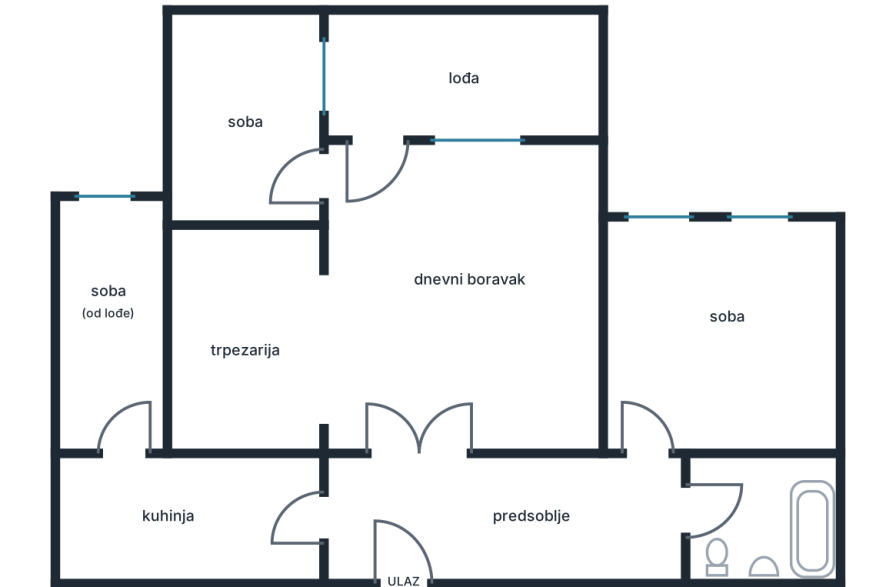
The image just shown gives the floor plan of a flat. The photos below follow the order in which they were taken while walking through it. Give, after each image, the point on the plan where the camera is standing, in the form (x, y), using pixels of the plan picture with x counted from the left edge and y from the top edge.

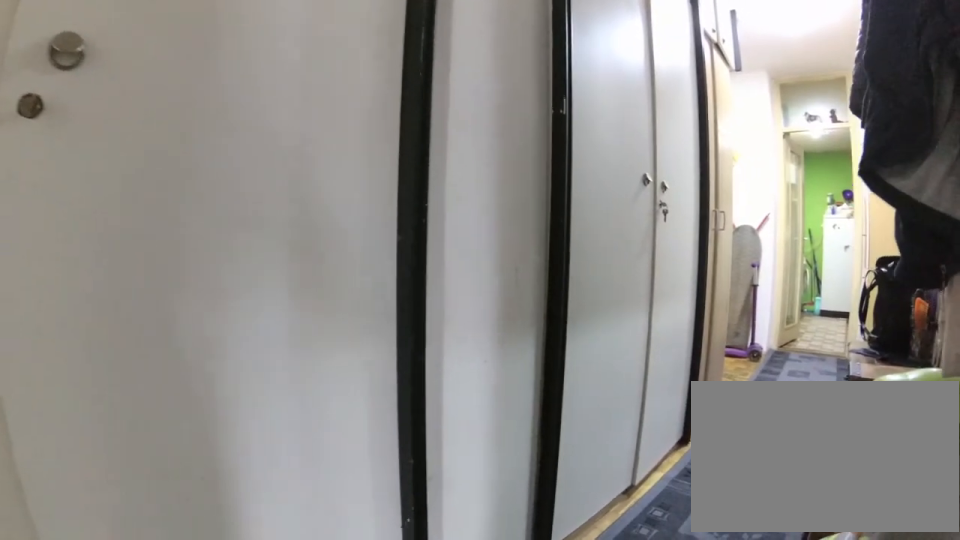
(692, 500)
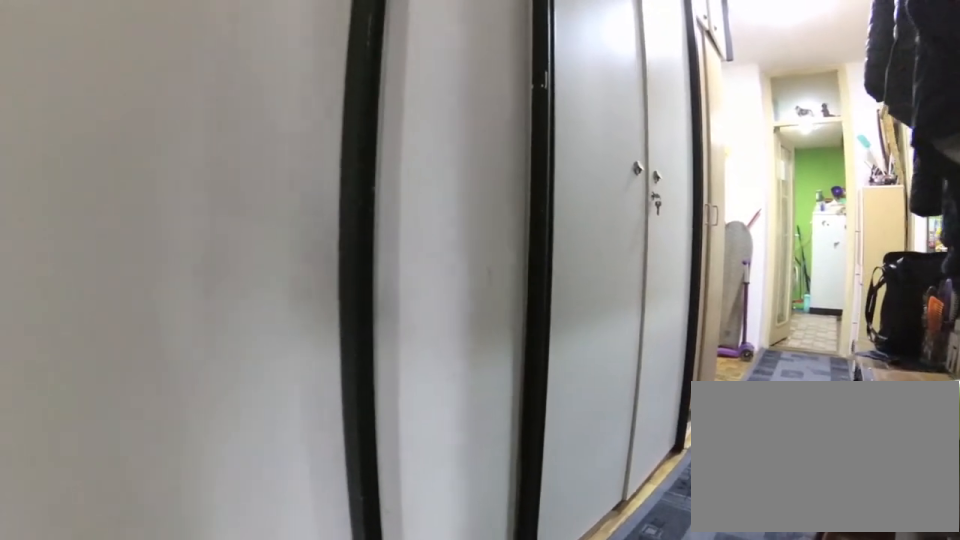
(691, 502)
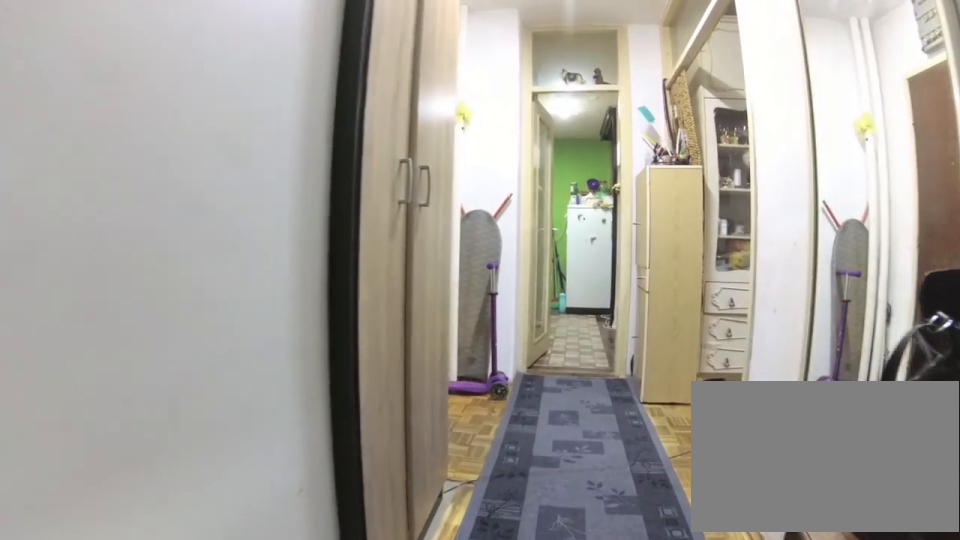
(611, 514)
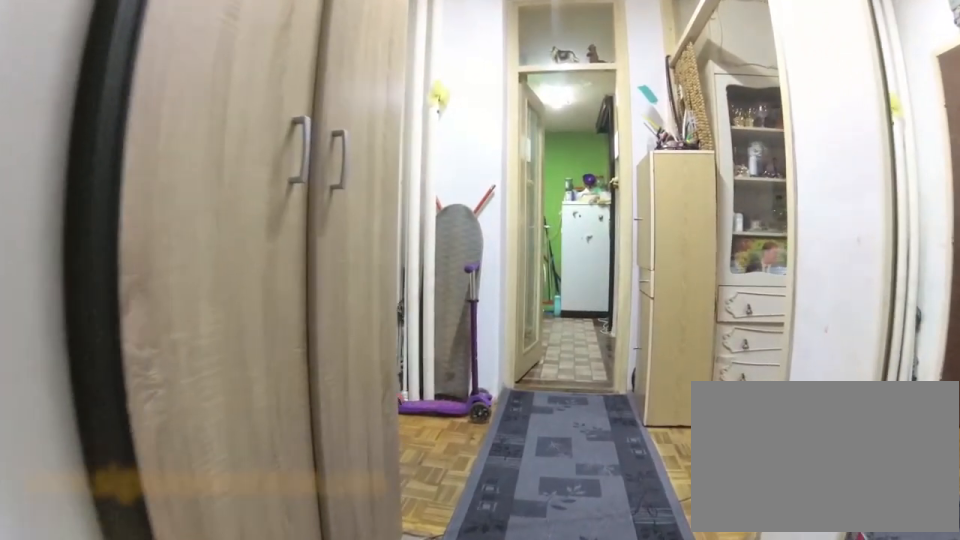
(585, 514)
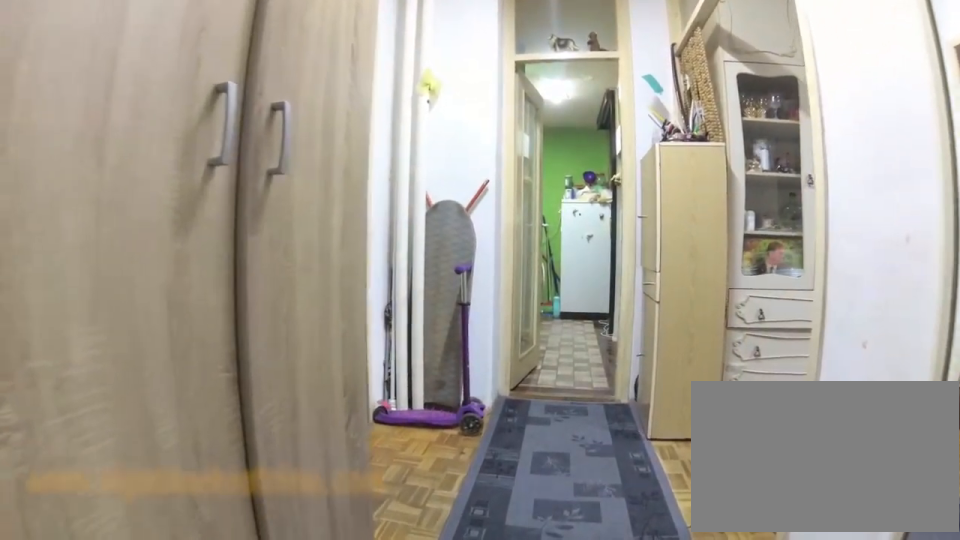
(573, 515)
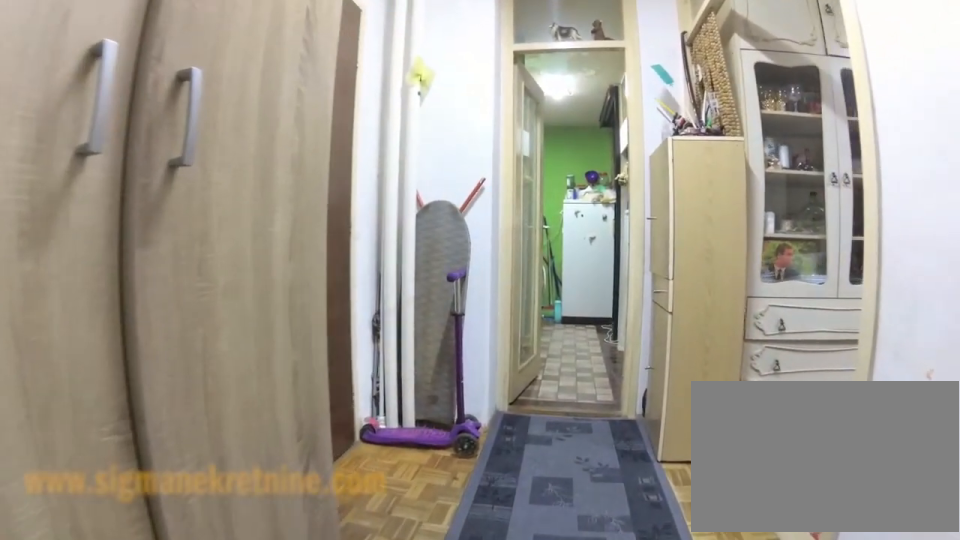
(559, 515)
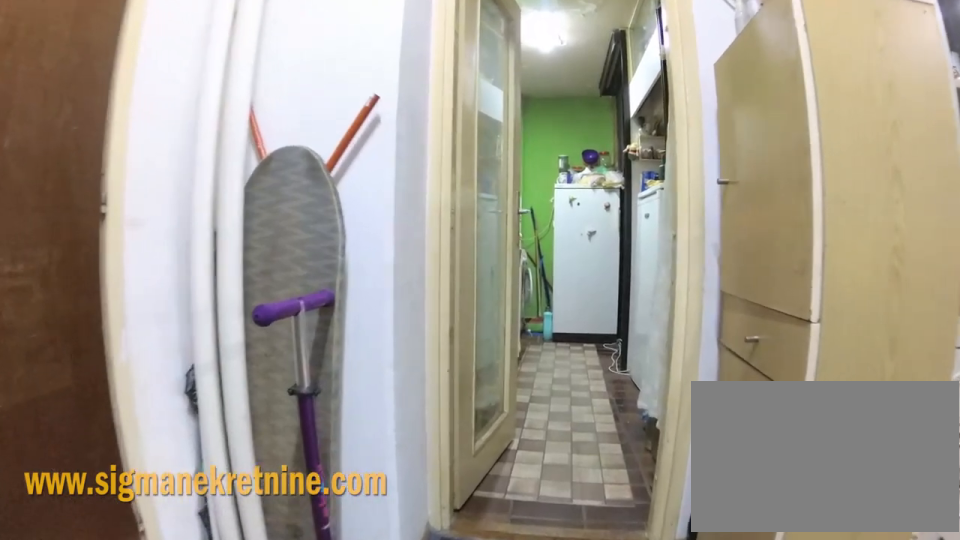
(471, 514)
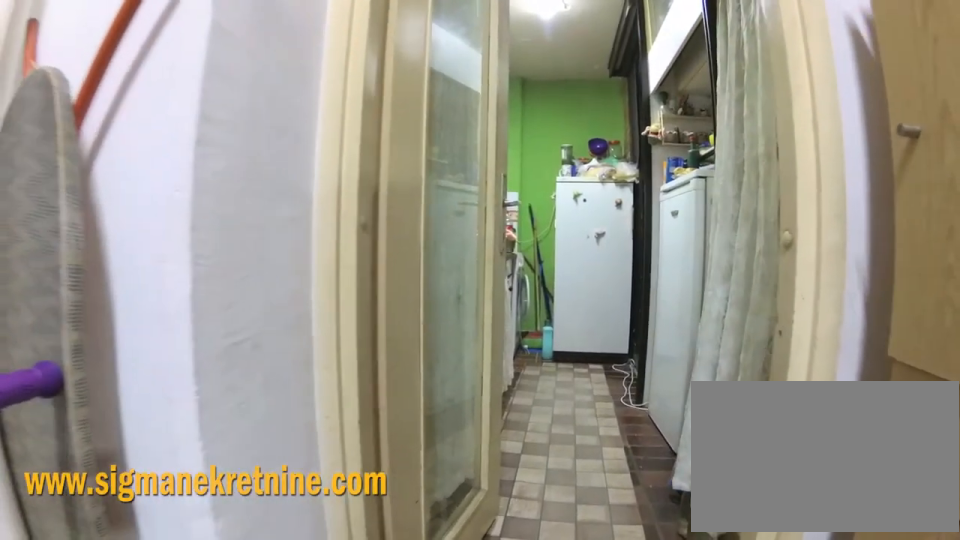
(419, 514)
